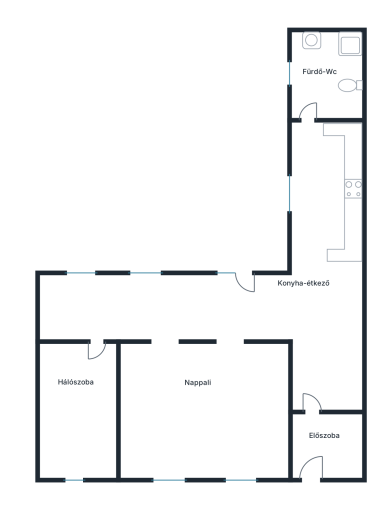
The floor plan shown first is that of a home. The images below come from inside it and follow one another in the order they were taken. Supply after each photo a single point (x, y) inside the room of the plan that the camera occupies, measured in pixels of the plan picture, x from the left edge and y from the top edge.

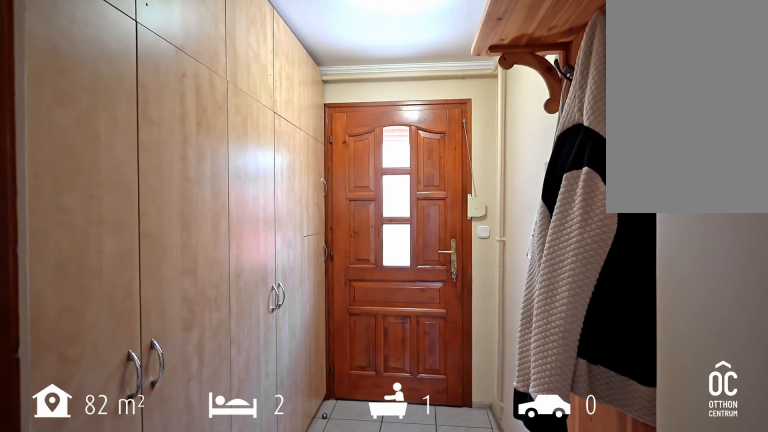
(325, 442)
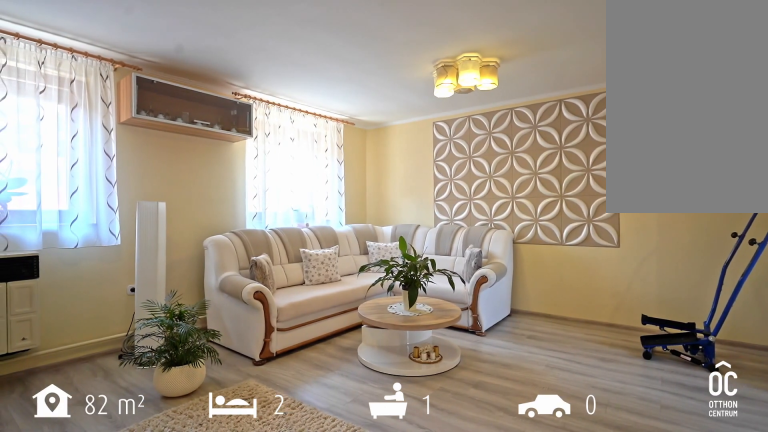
(199, 411)
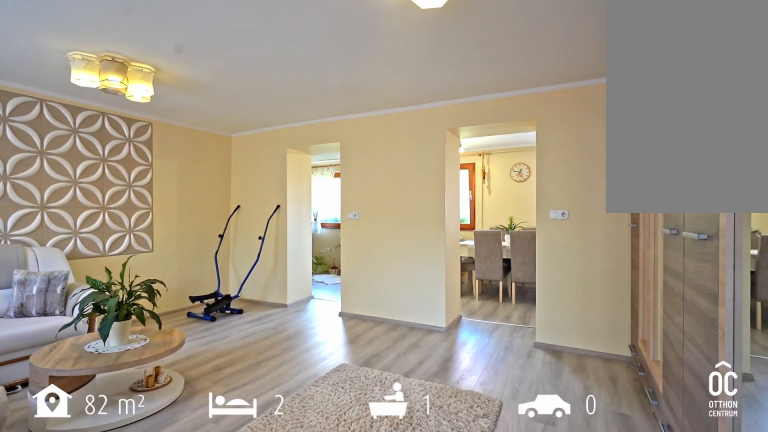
(199, 411)
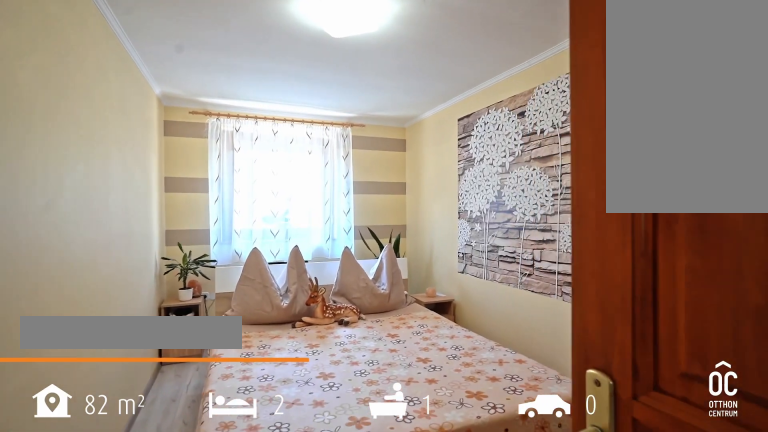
(79, 415)
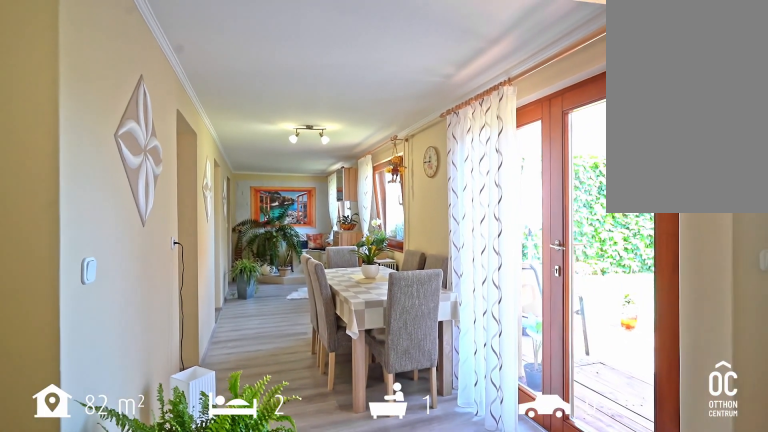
(165, 306)
